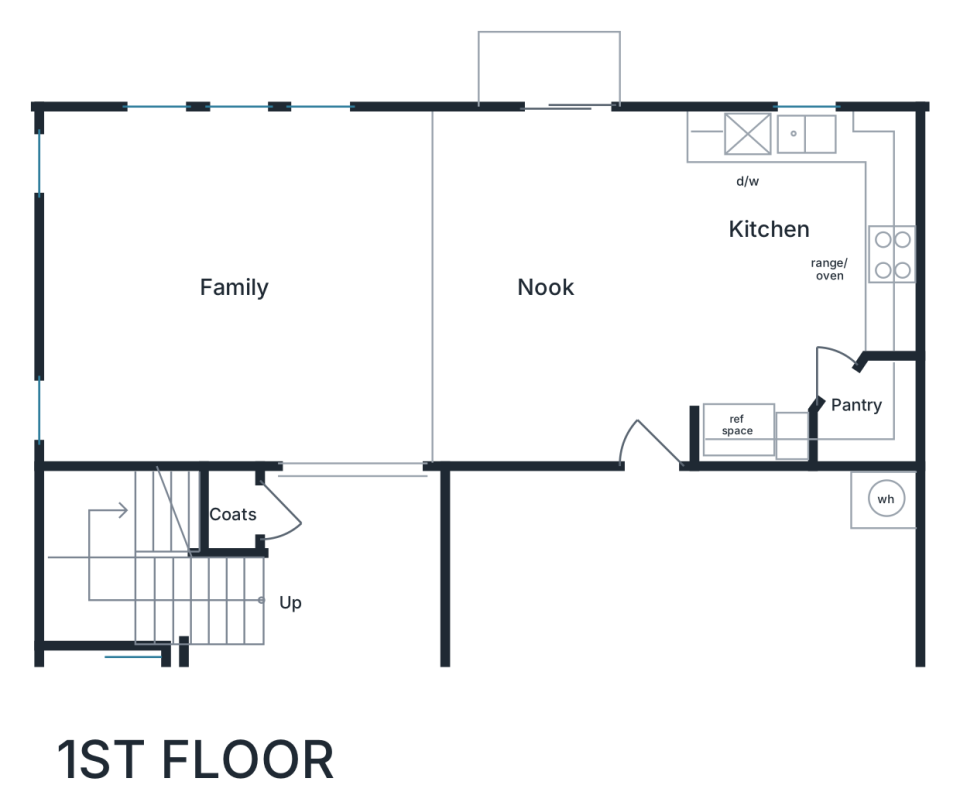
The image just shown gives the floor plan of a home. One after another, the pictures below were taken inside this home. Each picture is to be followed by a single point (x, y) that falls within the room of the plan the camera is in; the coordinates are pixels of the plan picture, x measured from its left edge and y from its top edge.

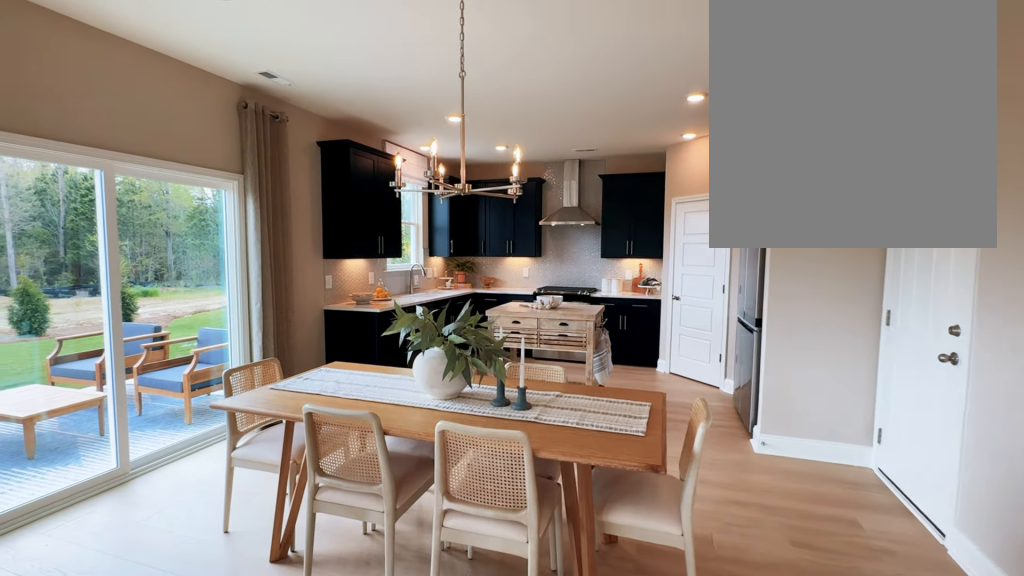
(549, 286)
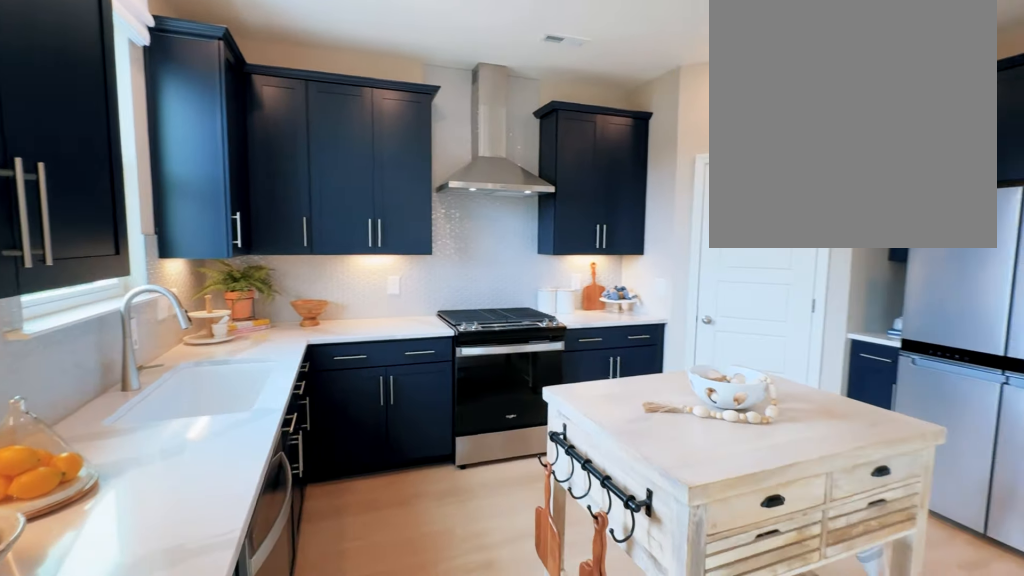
(802, 286)
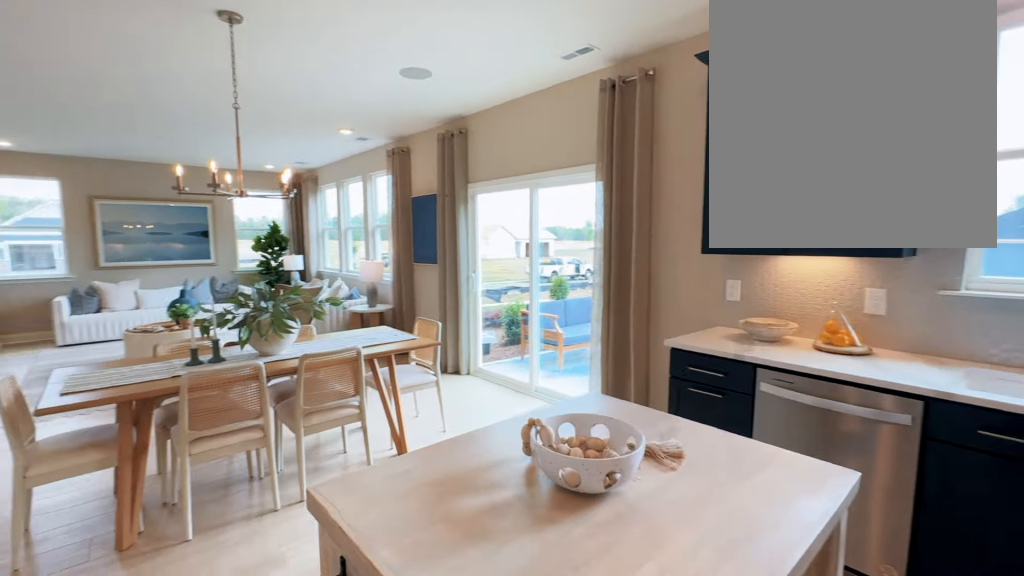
(802, 286)
